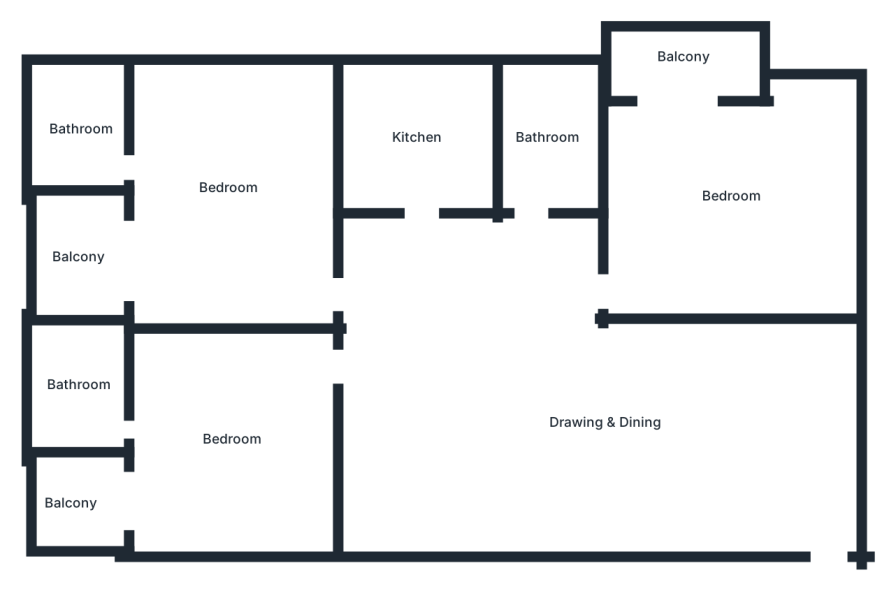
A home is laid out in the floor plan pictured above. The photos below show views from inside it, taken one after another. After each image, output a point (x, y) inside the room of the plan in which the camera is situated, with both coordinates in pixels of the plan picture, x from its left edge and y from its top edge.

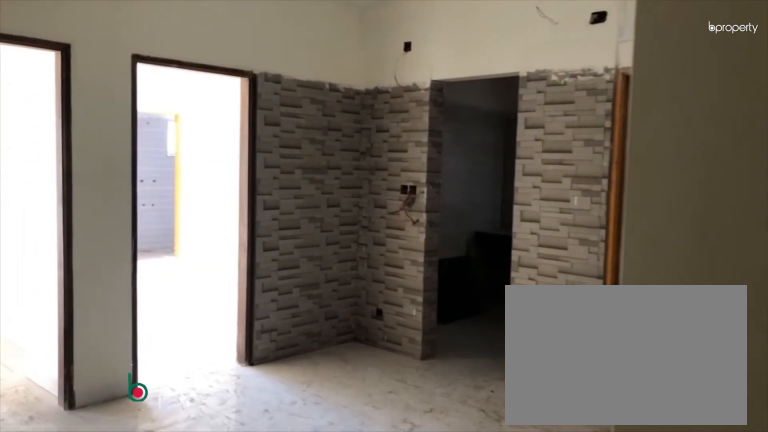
(603, 420)
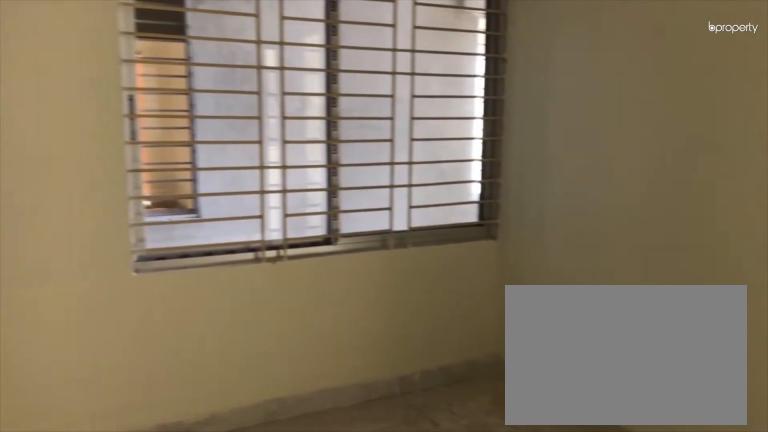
(603, 420)
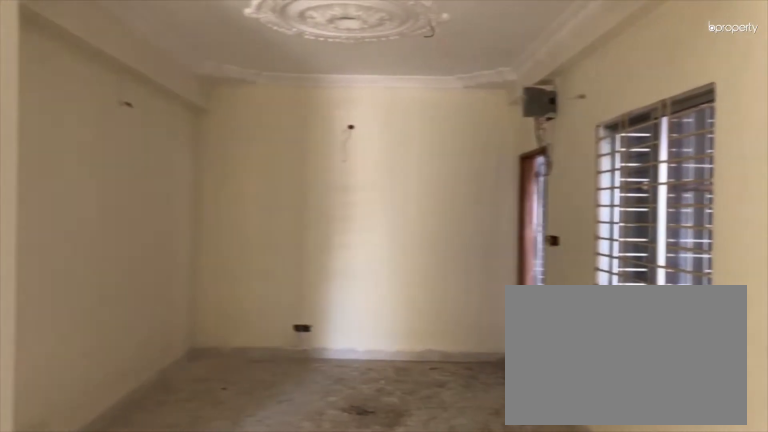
(603, 420)
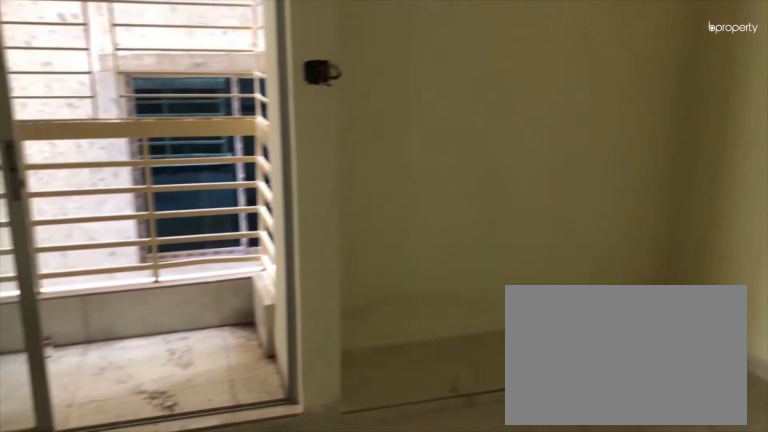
(733, 197)
